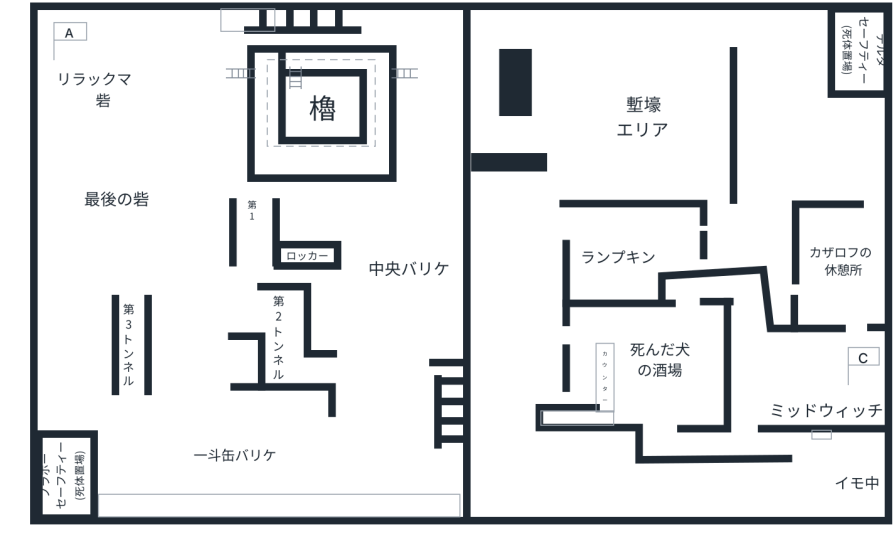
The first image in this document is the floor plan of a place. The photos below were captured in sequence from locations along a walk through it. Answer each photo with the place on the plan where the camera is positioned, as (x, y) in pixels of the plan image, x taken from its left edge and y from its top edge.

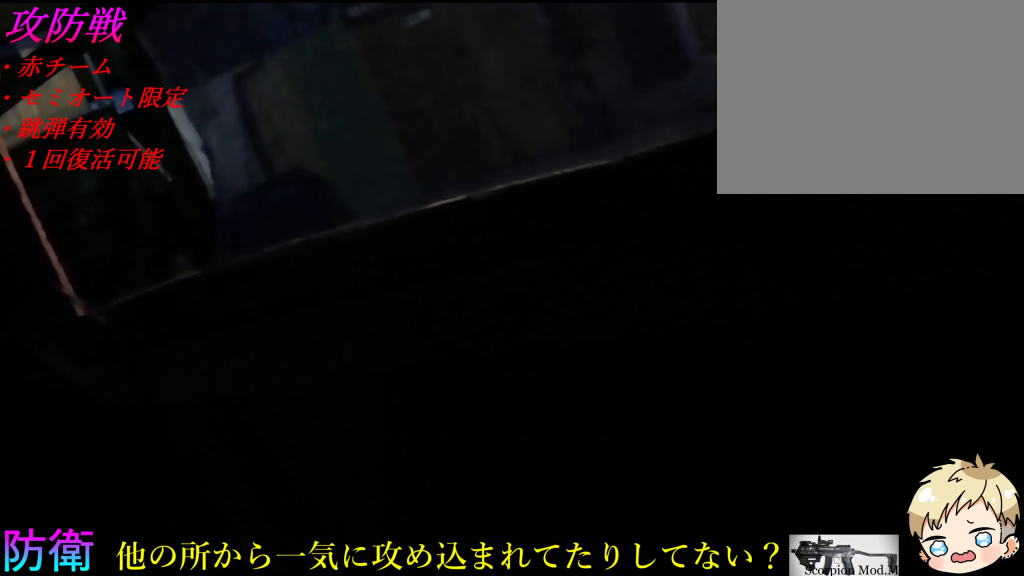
(255, 247)
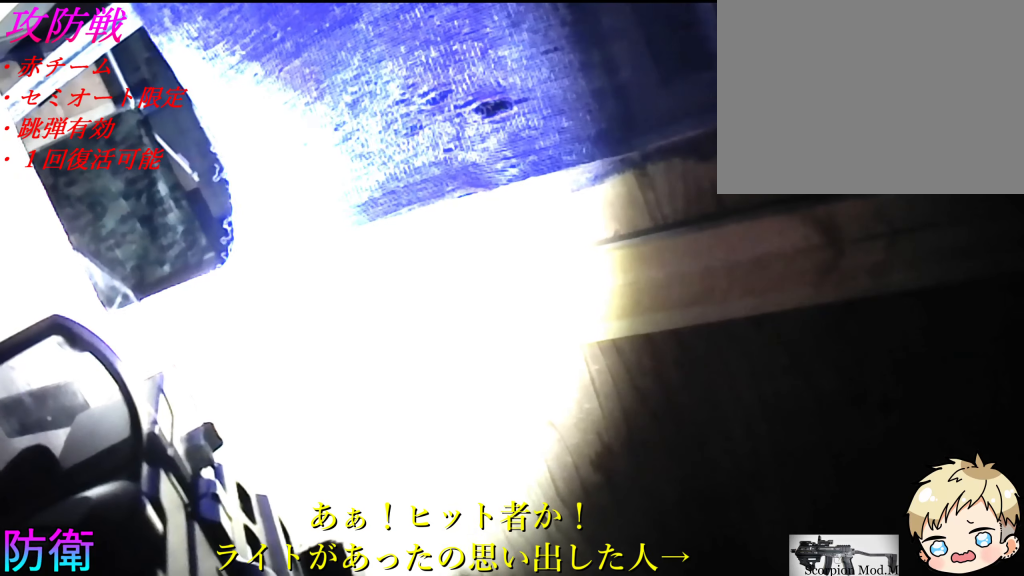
(255, 247)
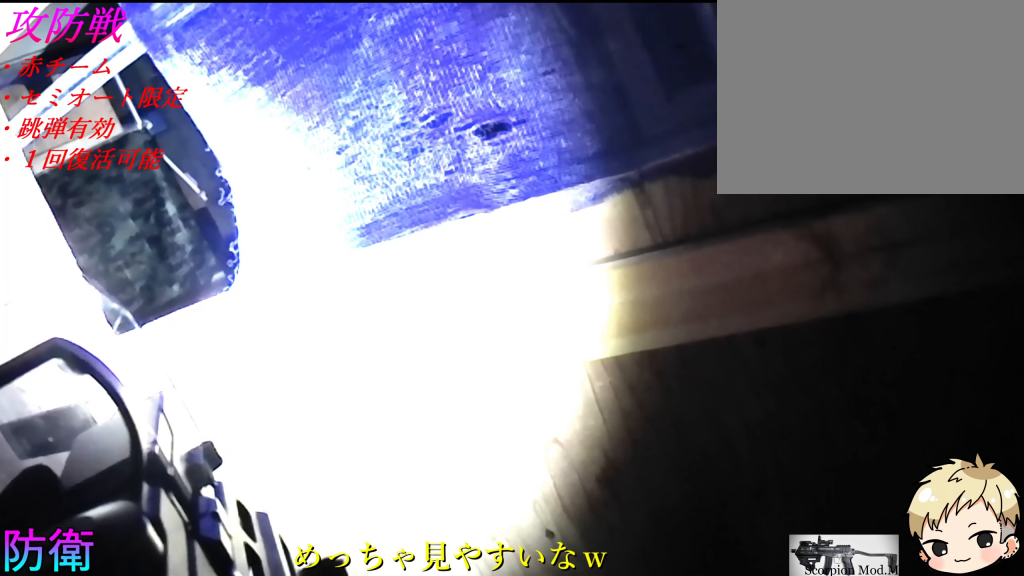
(255, 247)
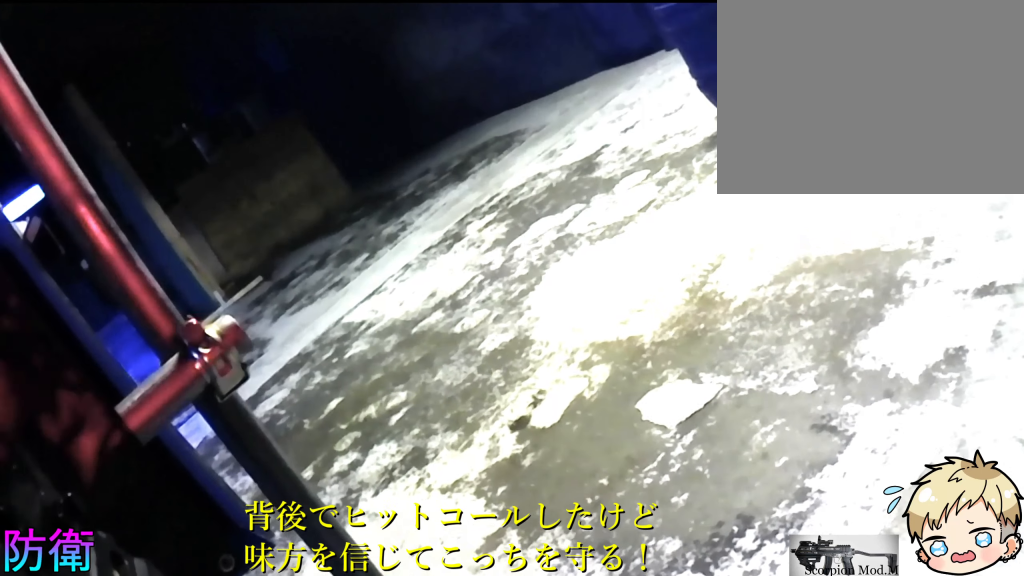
(91, 367)
